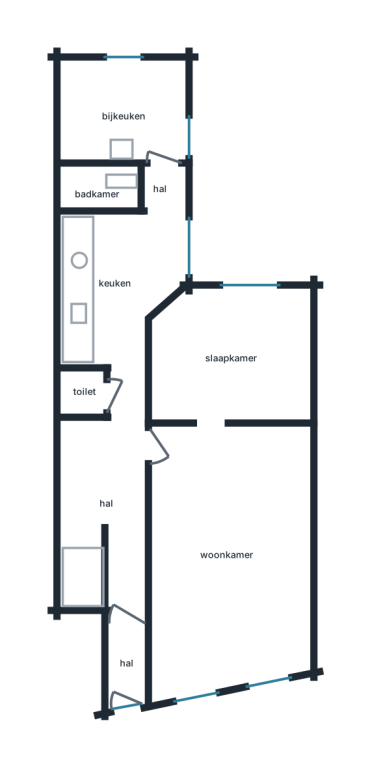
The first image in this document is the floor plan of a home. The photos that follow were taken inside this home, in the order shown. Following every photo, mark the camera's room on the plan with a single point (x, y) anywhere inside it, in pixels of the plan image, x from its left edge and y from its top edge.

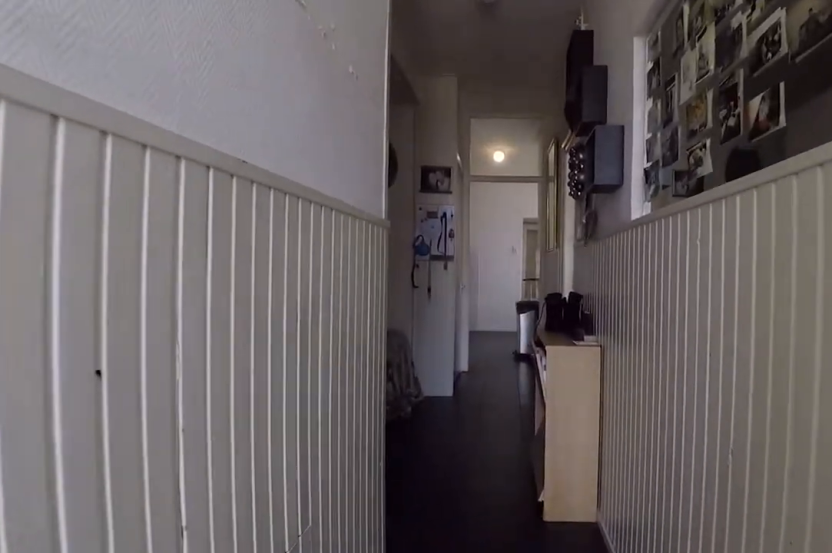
(115, 519)
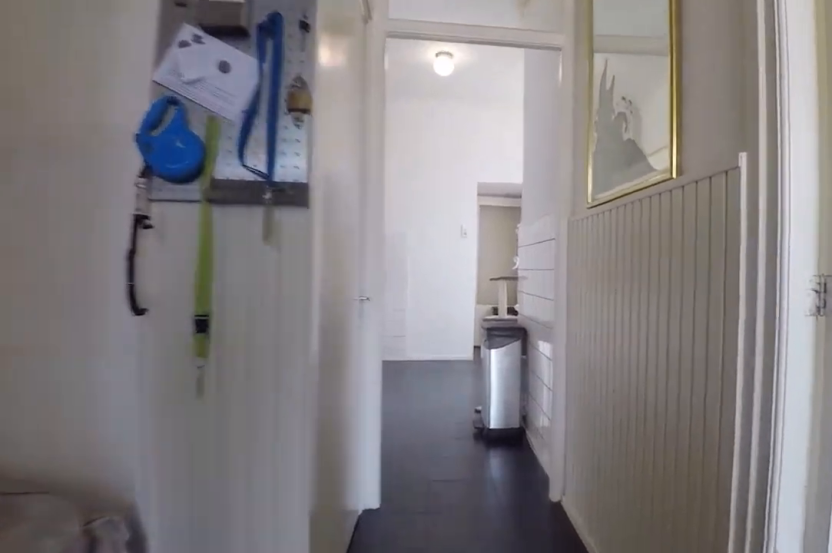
(115, 519)
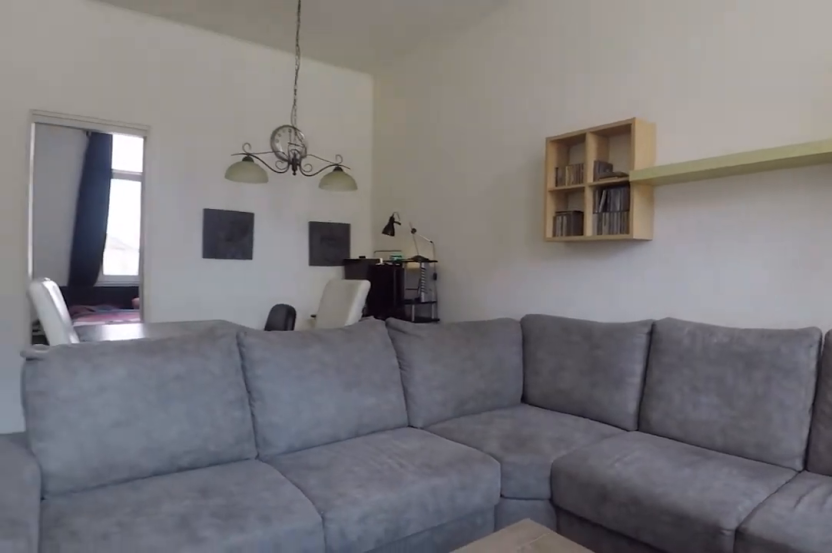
(307, 547)
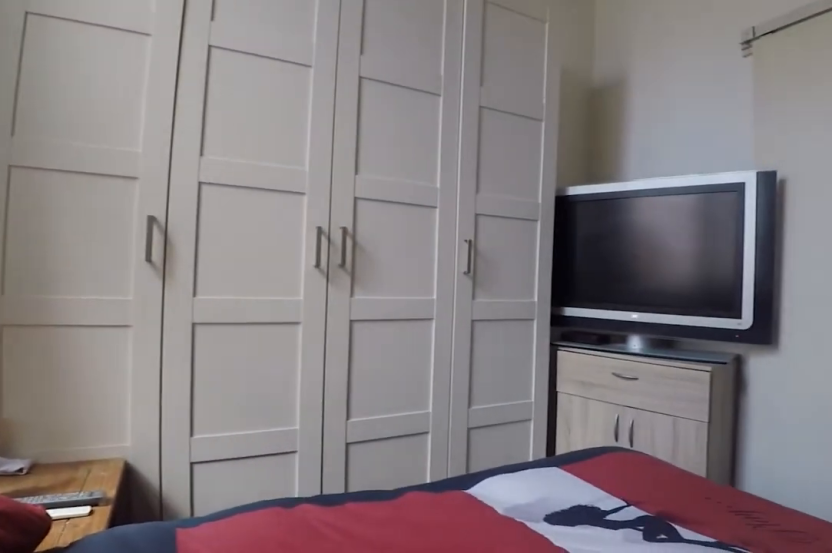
(232, 357)
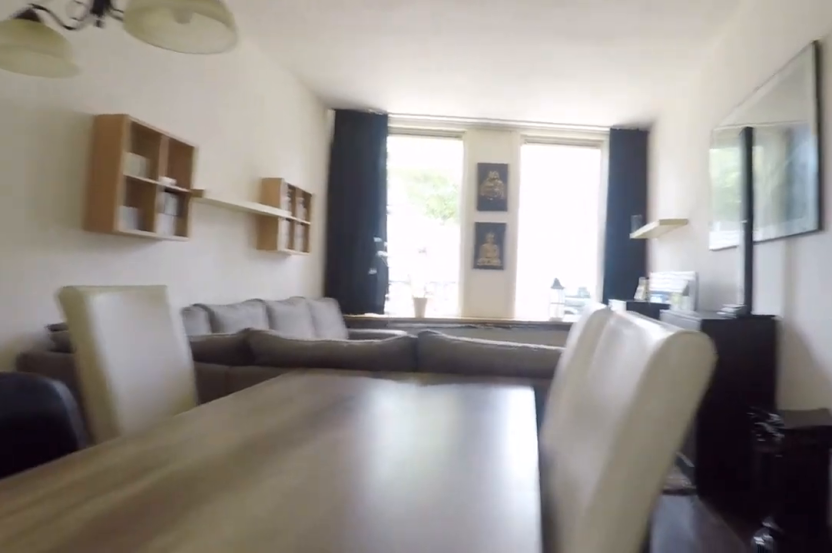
(307, 556)
